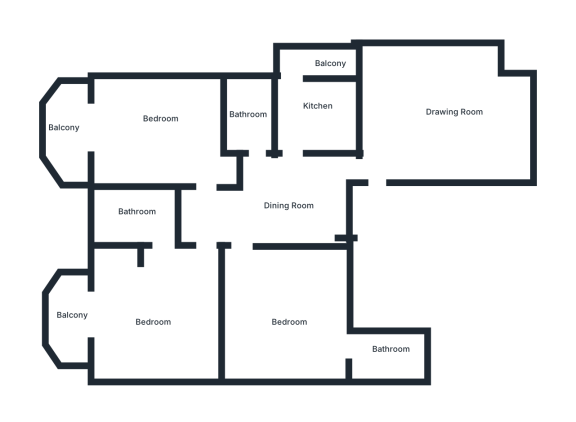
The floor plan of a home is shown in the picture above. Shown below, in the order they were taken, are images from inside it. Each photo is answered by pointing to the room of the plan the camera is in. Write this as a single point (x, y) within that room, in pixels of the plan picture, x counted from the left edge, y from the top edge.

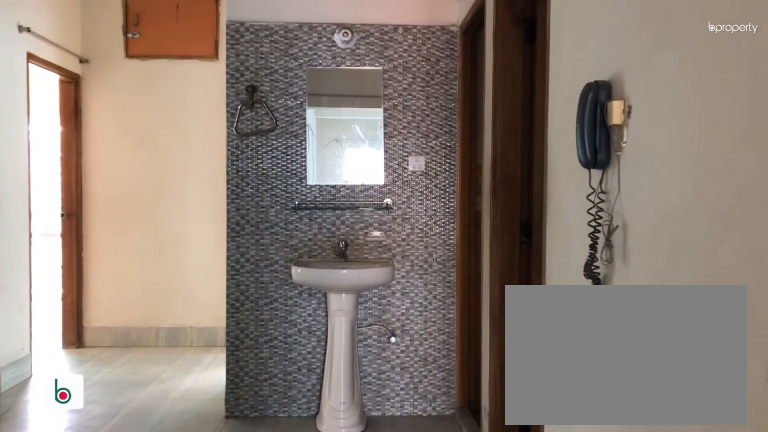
(287, 211)
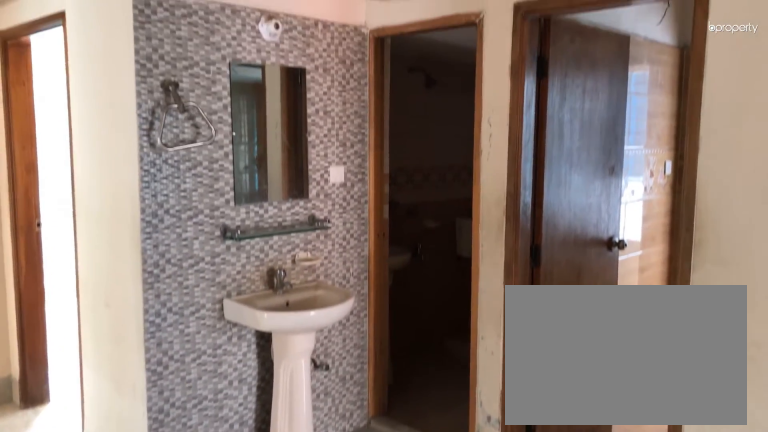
(282, 213)
